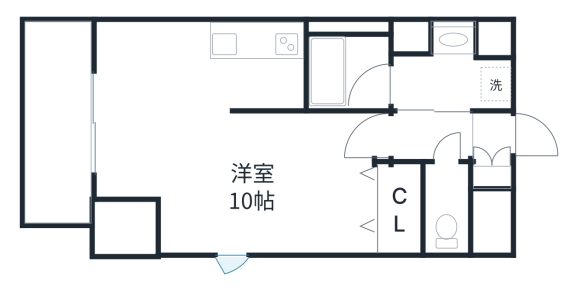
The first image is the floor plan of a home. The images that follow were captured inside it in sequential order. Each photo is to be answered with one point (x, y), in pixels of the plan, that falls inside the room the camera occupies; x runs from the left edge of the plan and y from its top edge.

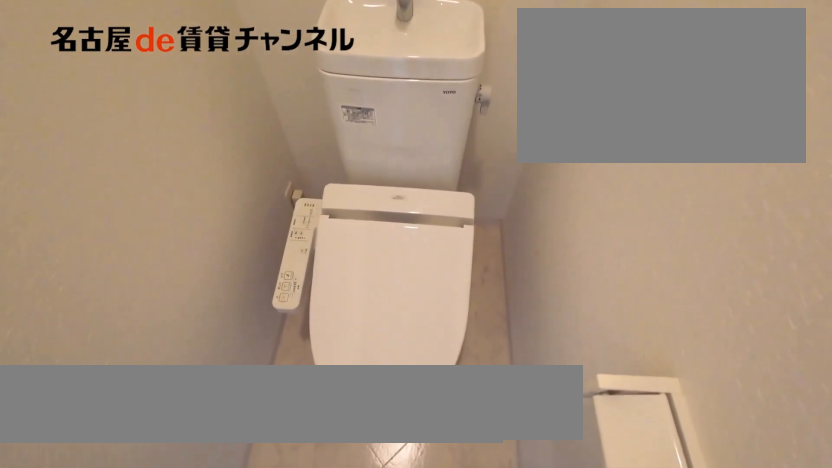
(448, 210)
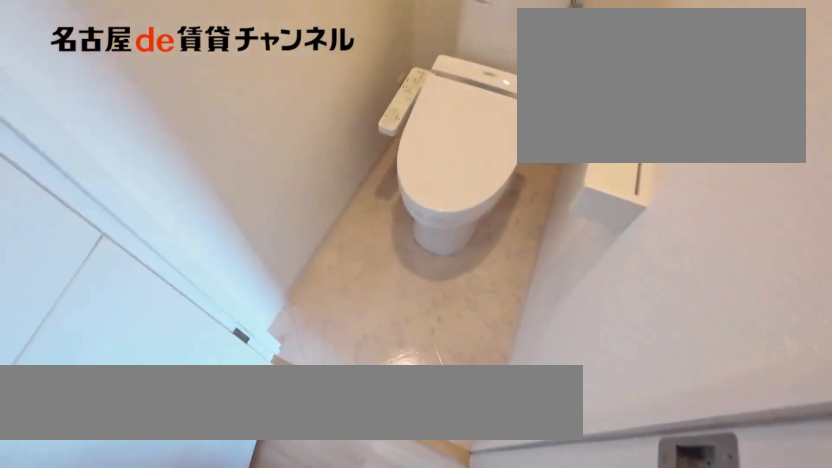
(448, 210)
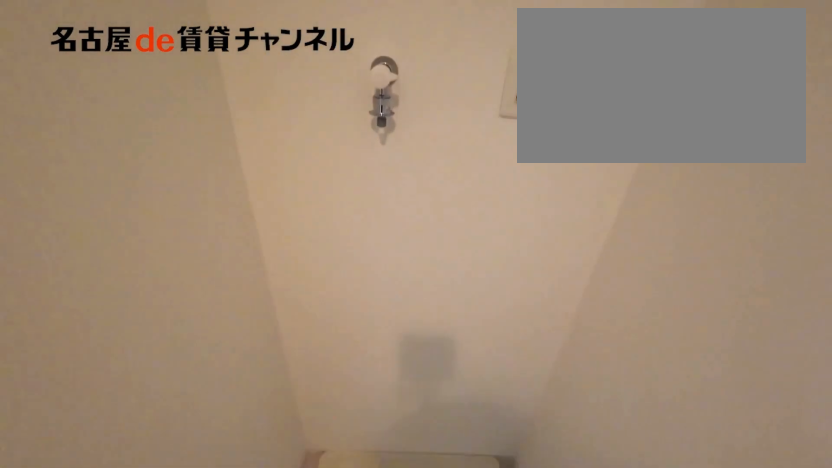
(450, 64)
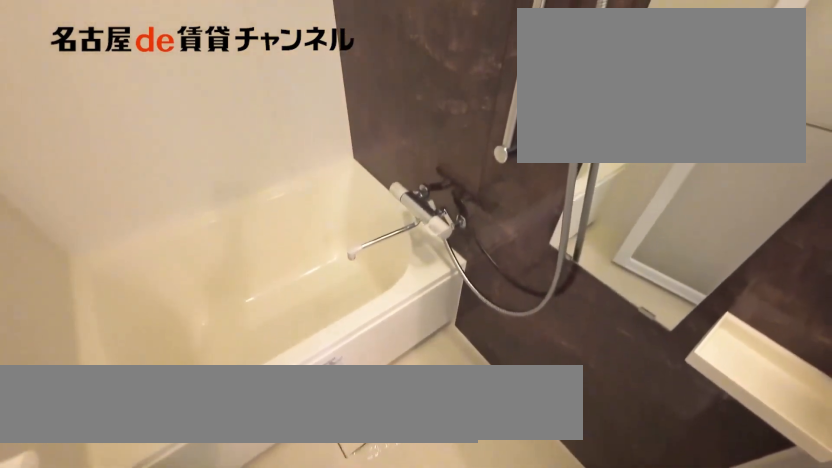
(350, 64)
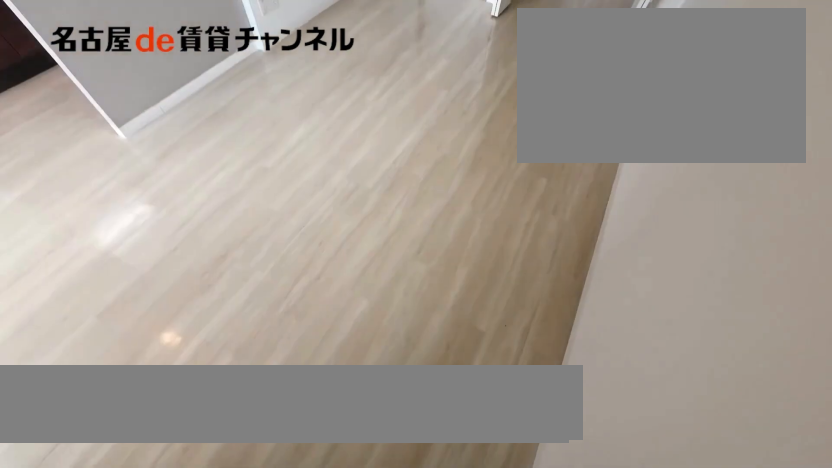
(261, 192)
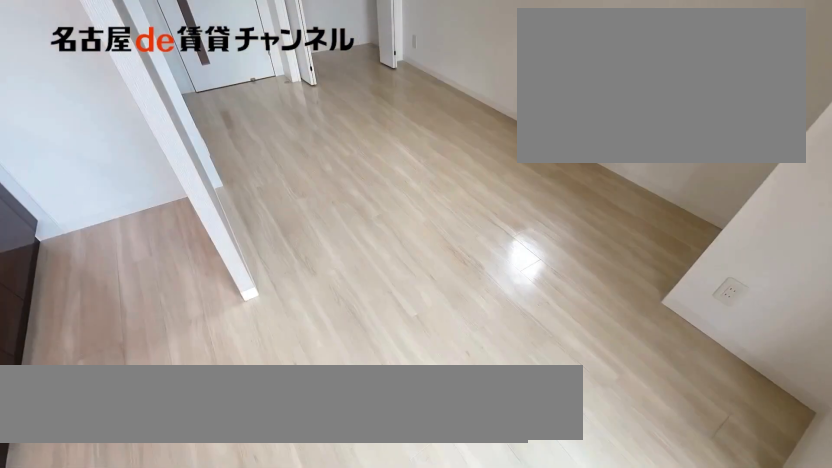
(261, 192)
